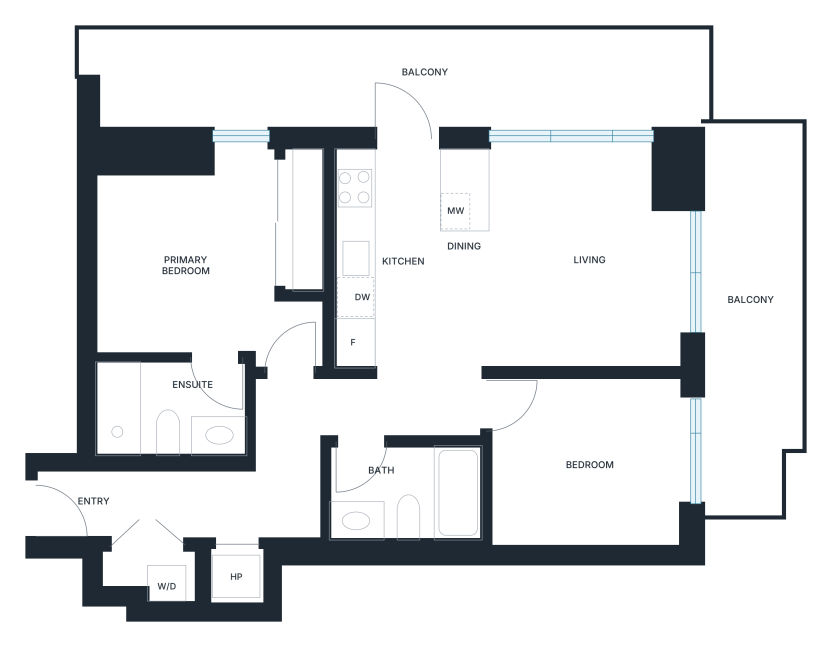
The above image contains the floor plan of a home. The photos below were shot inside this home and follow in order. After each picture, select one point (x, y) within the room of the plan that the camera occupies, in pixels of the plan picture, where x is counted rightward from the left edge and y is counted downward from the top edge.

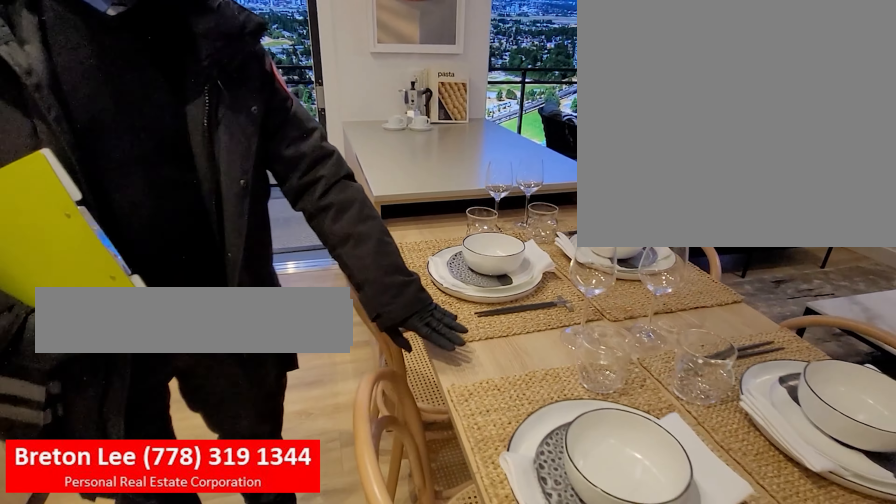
(465, 285)
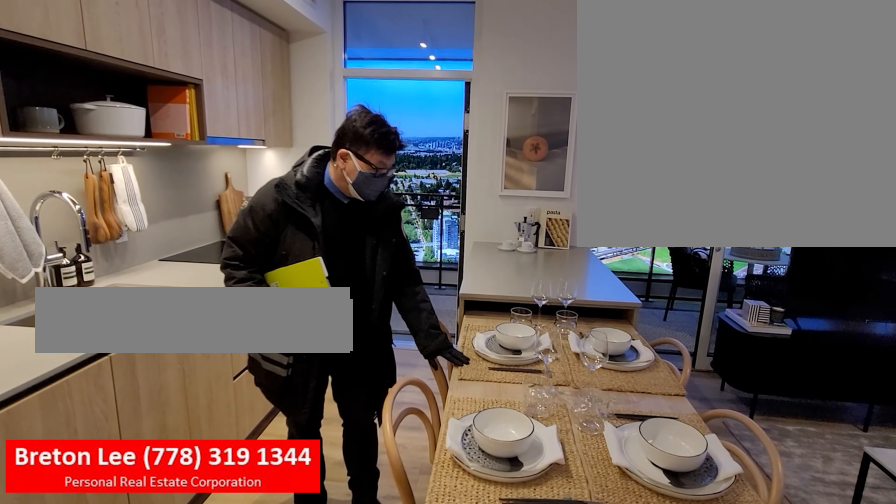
(464, 285)
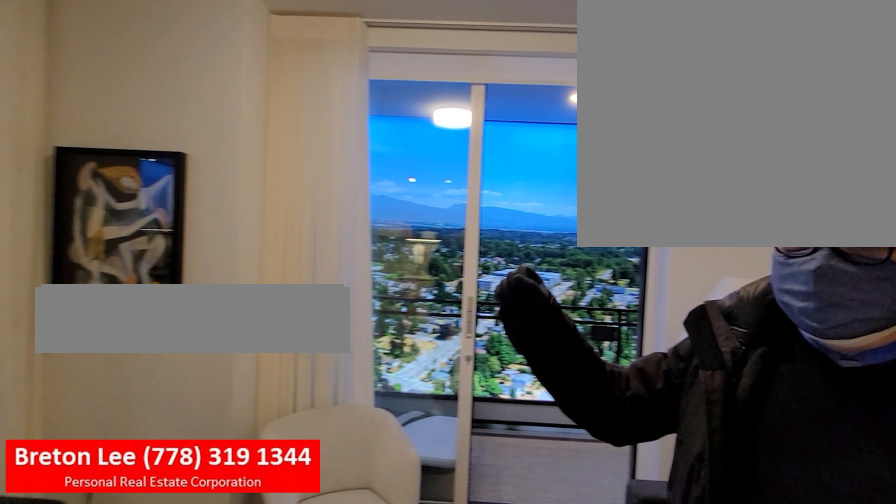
(596, 220)
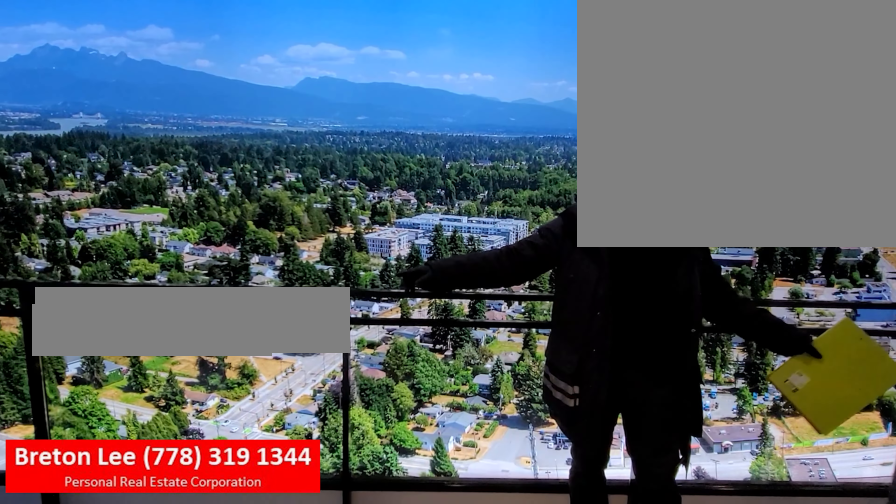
(754, 350)
